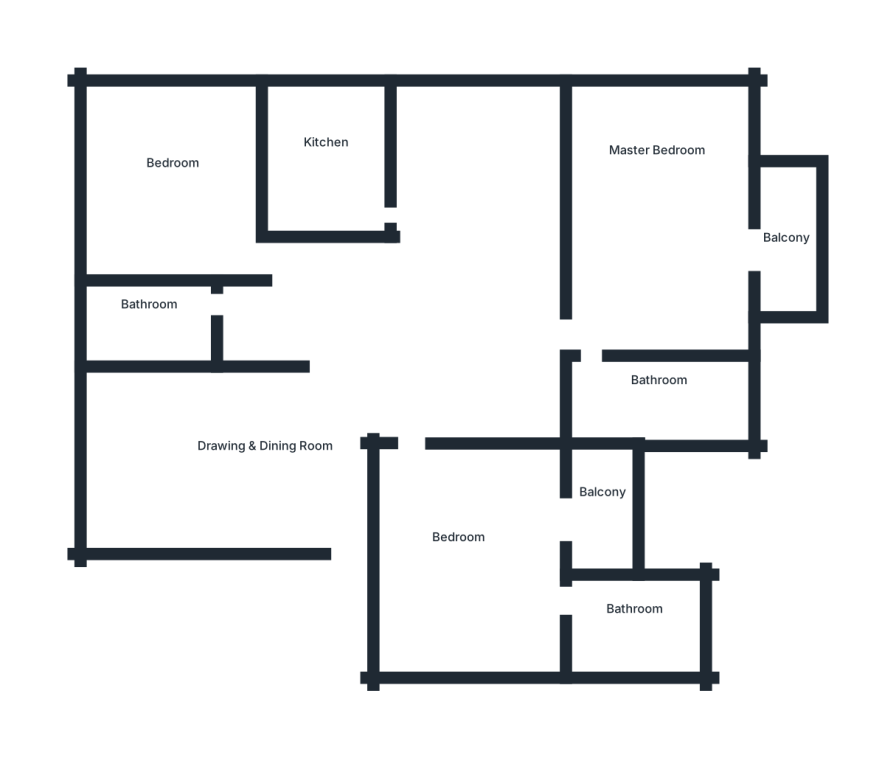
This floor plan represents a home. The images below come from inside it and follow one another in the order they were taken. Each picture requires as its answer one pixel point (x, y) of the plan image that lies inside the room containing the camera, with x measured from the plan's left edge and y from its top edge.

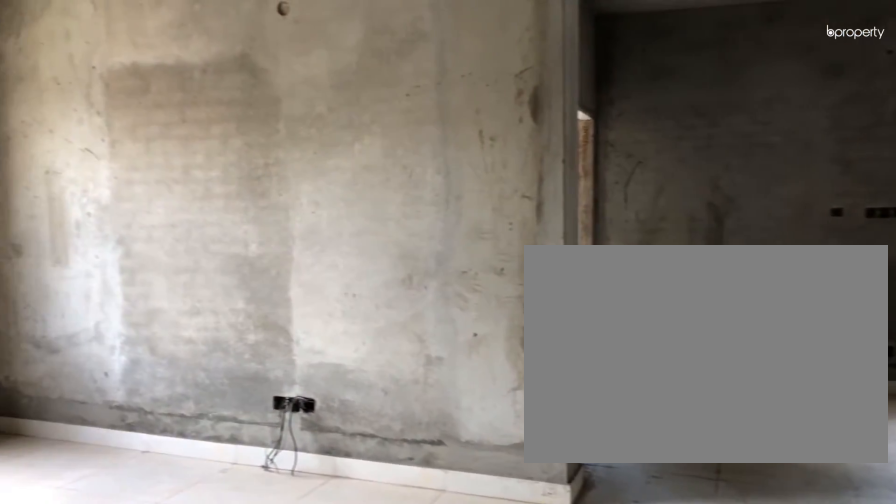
(262, 451)
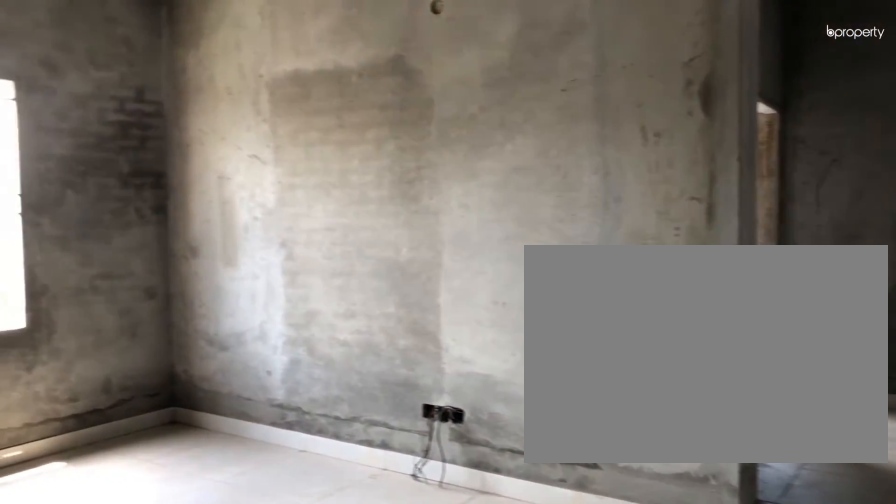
(262, 451)
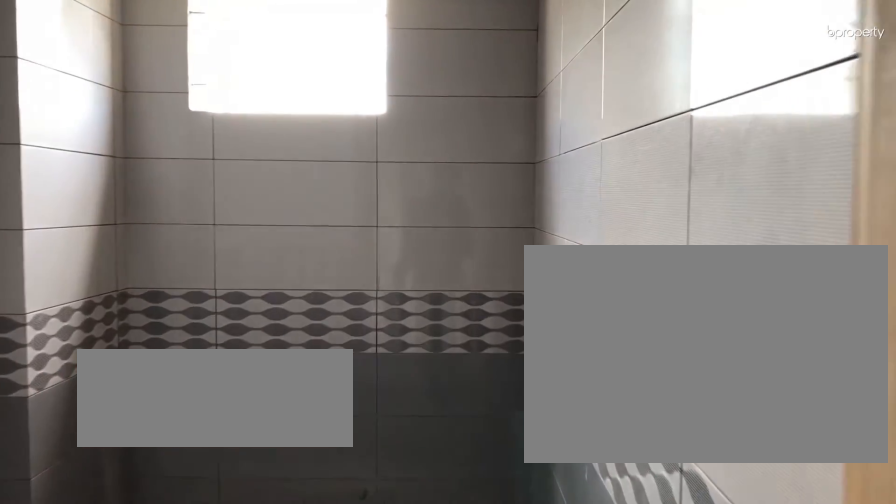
(135, 307)
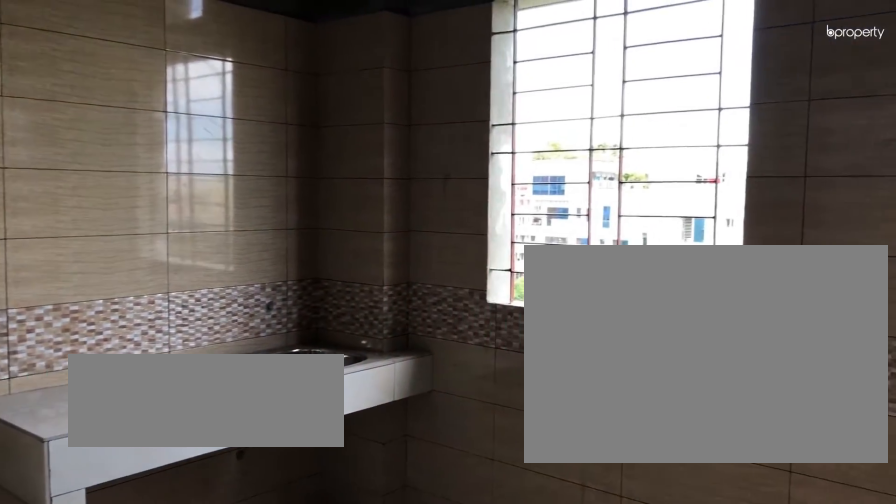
(329, 172)
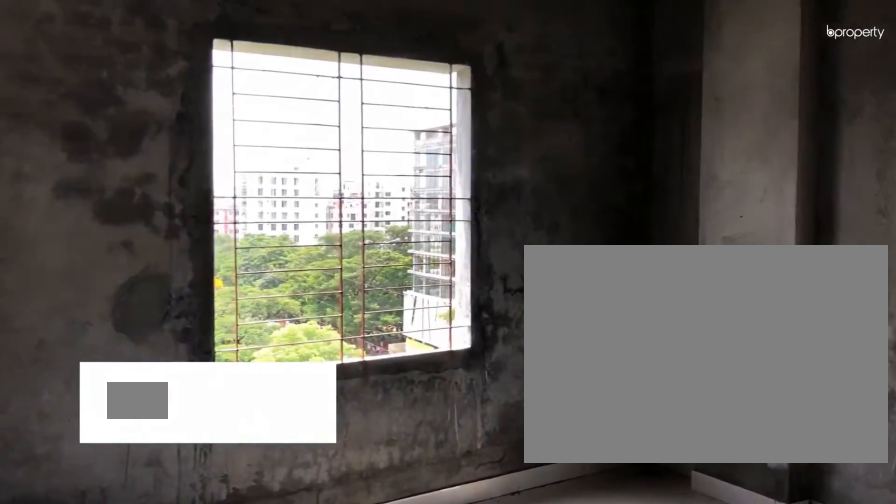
(174, 185)
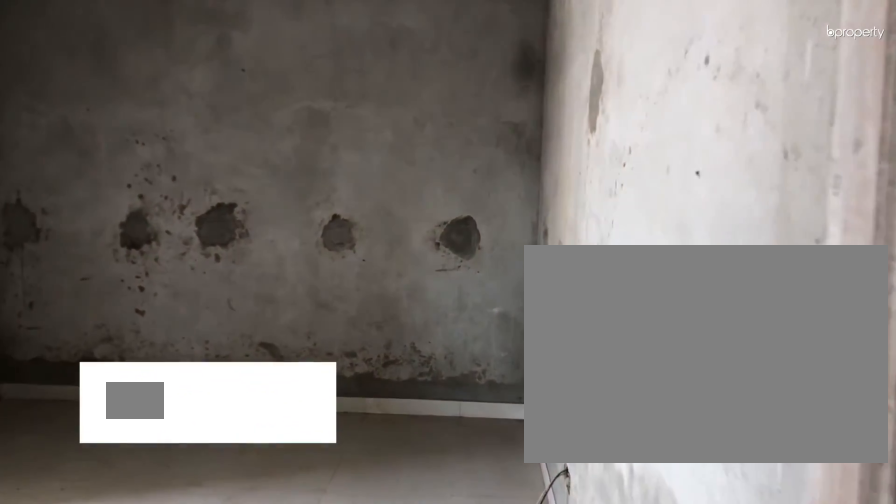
(444, 553)
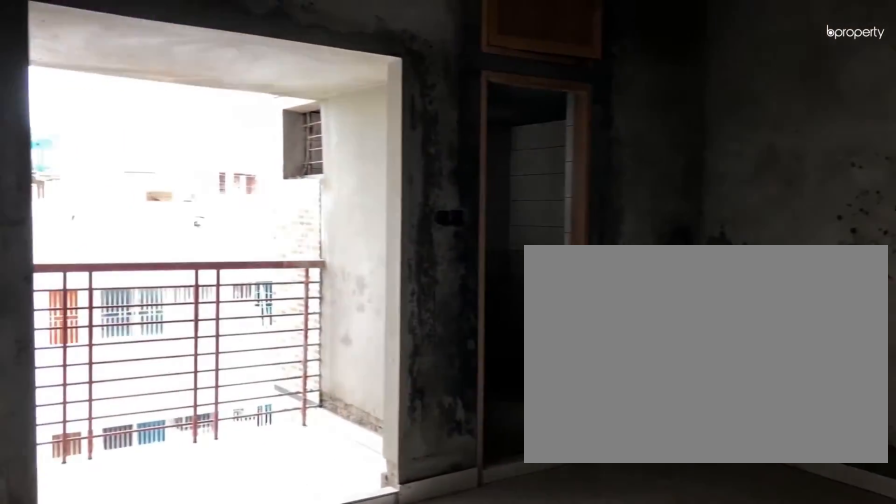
(444, 553)
